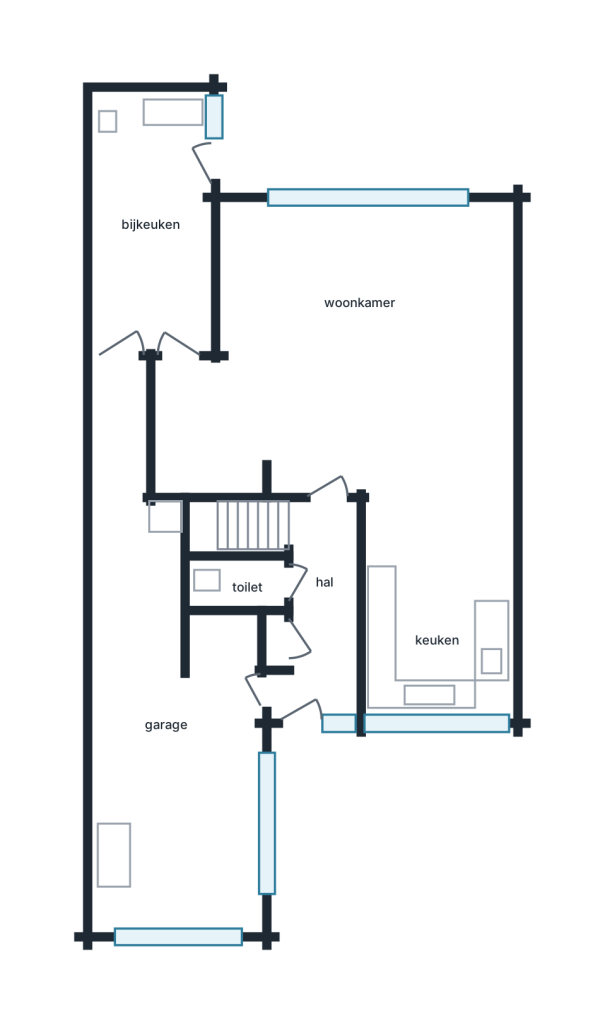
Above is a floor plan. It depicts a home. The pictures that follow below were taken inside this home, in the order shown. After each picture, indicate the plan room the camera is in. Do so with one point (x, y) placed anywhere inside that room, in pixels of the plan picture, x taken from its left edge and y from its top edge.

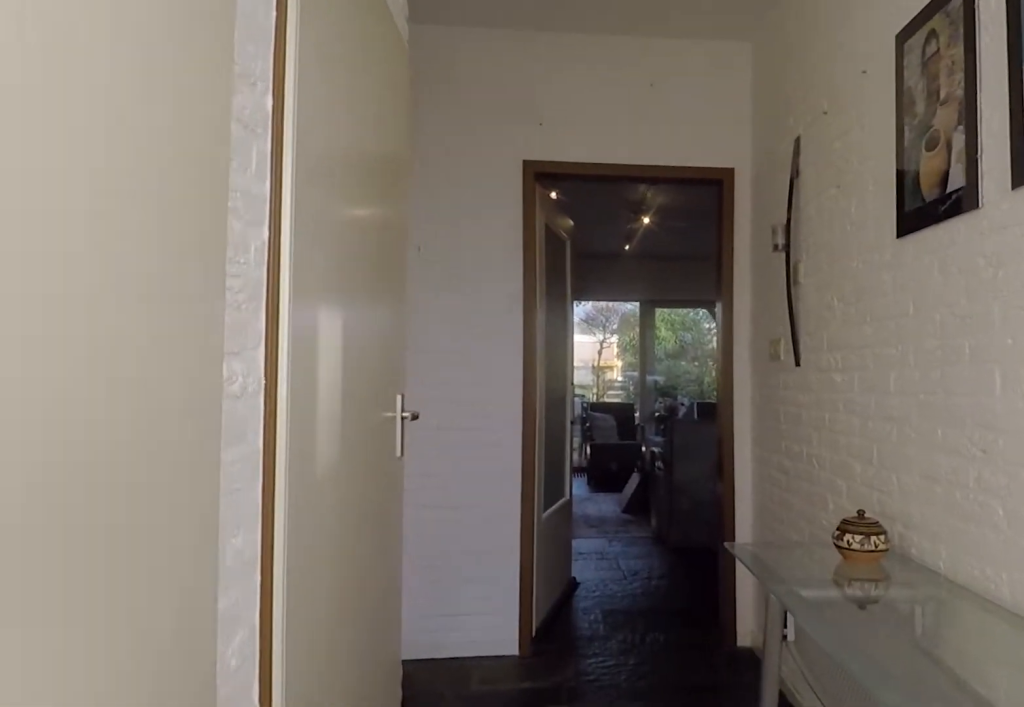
(319, 611)
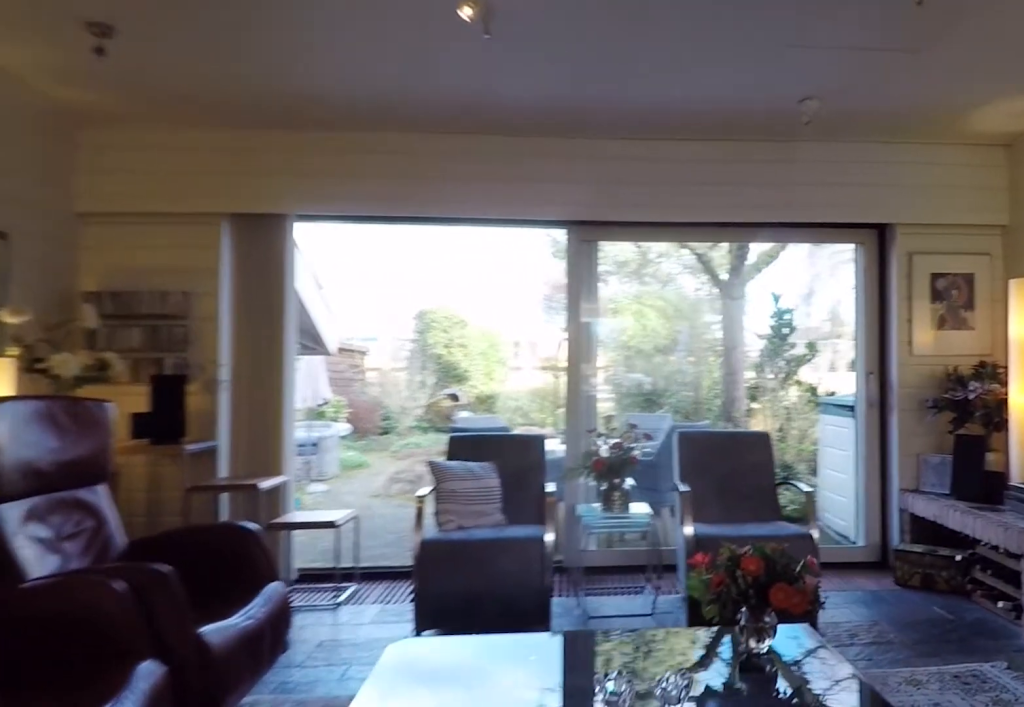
(247, 404)
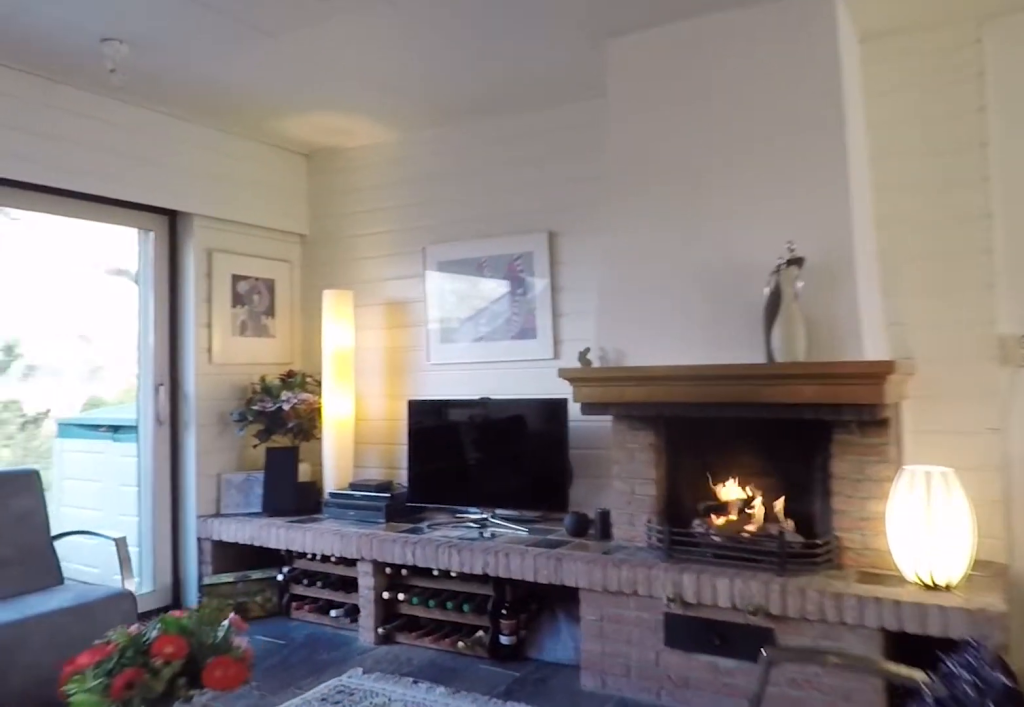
(247, 404)
